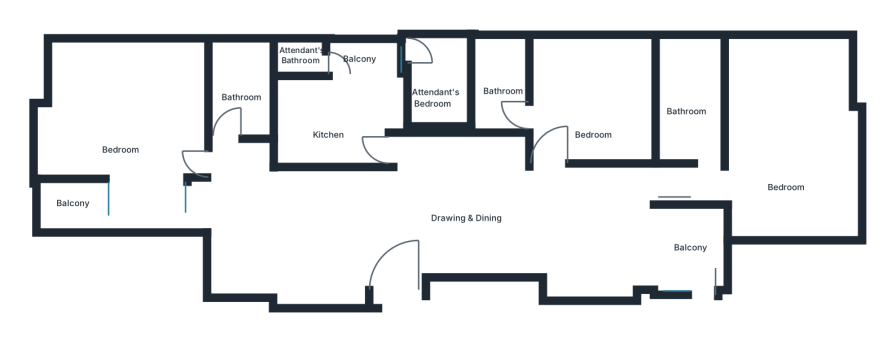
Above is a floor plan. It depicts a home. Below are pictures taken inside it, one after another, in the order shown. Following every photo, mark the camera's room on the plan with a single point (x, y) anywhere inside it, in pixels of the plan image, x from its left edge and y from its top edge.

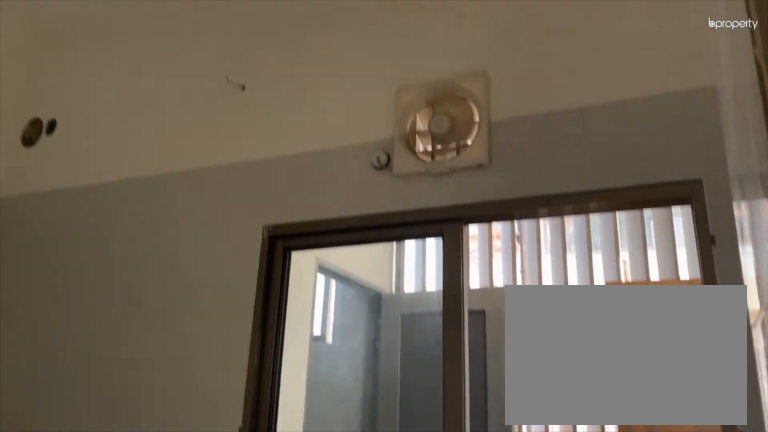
(330, 113)
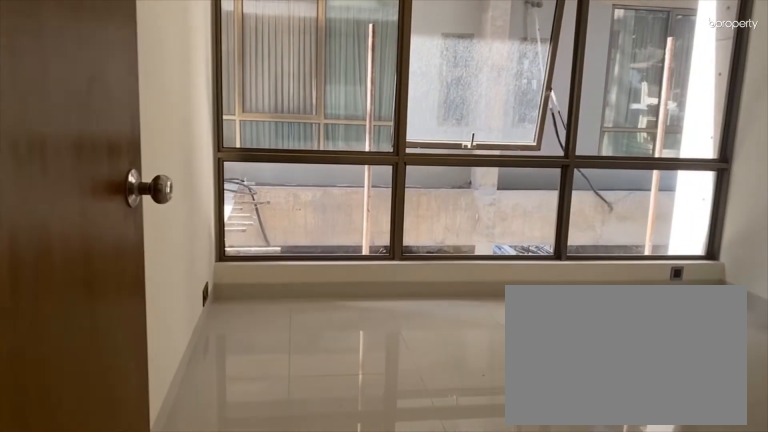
(545, 167)
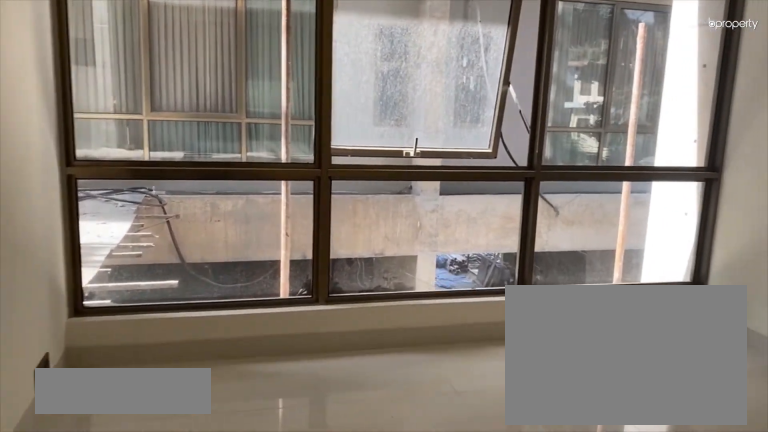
(588, 86)
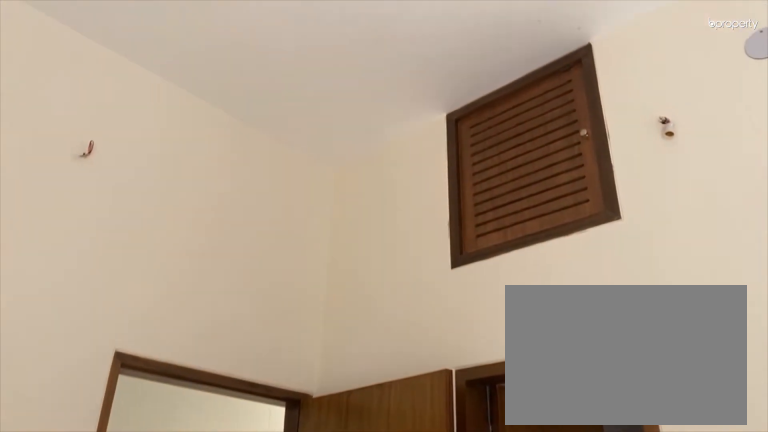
(588, 86)
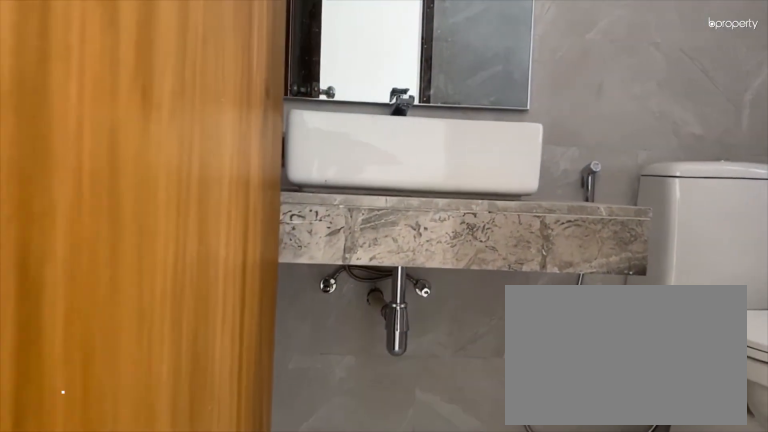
(503, 82)
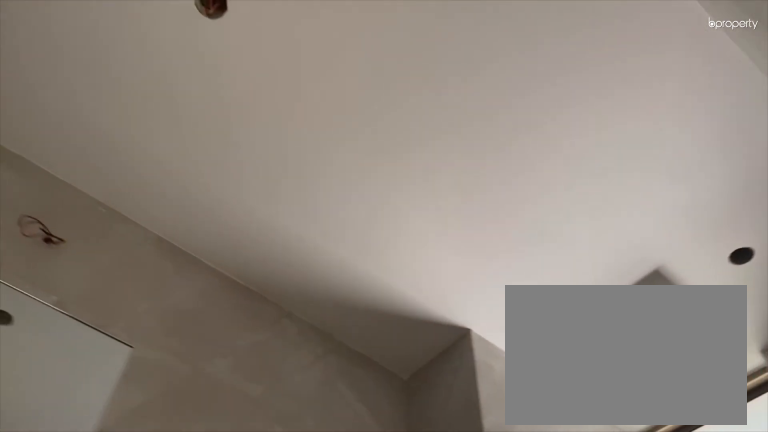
(503, 82)
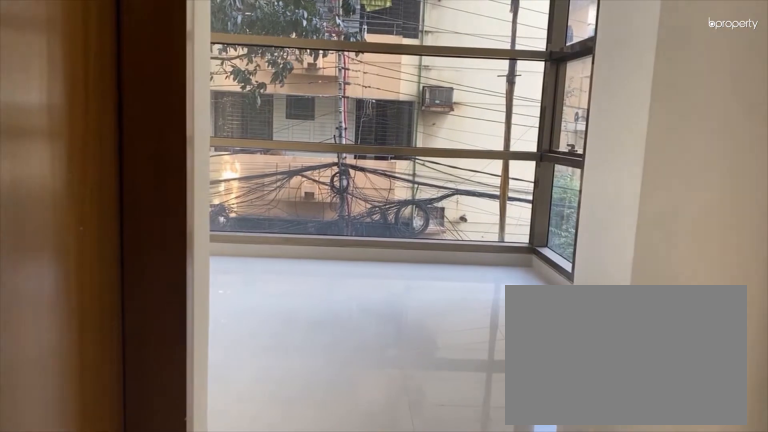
(708, 187)
